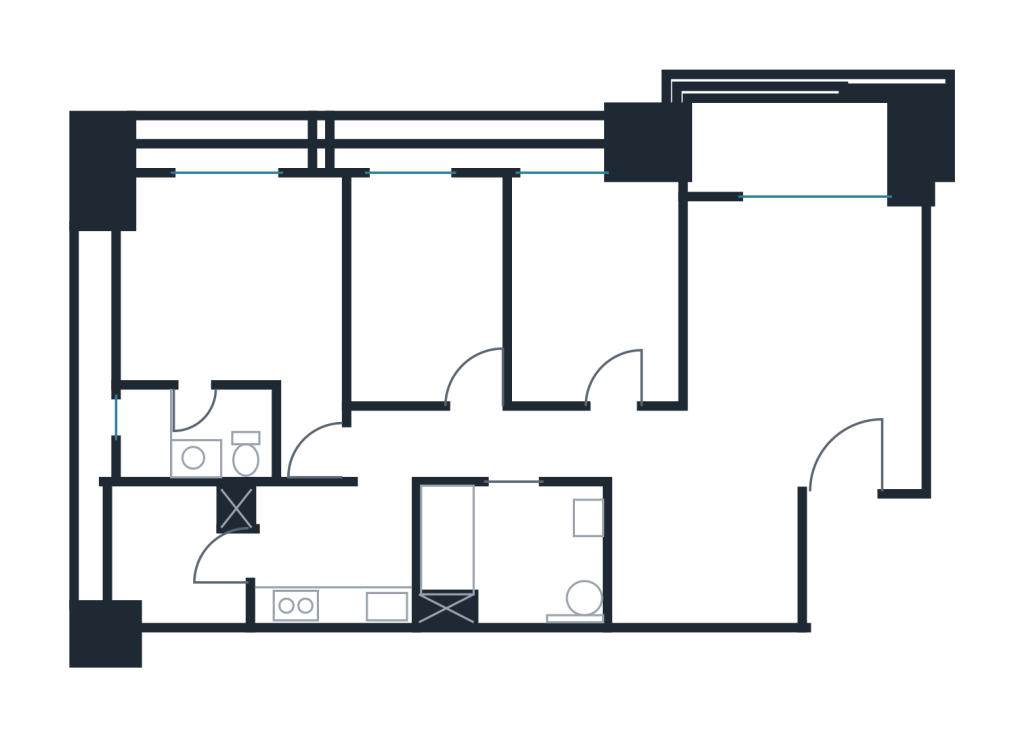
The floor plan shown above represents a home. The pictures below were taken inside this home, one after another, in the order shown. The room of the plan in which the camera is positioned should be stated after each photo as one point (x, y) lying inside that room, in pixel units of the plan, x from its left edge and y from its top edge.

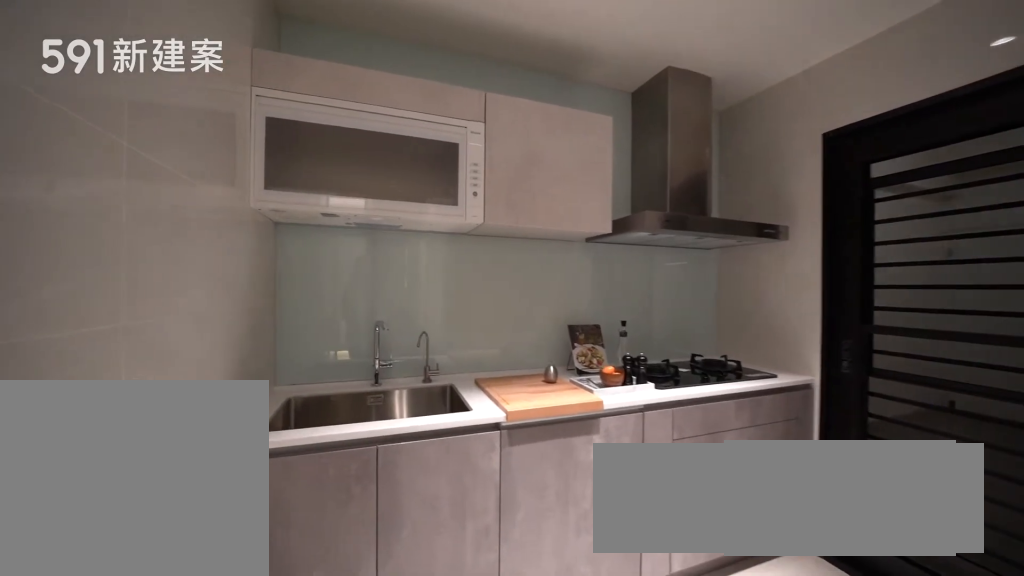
(328, 559)
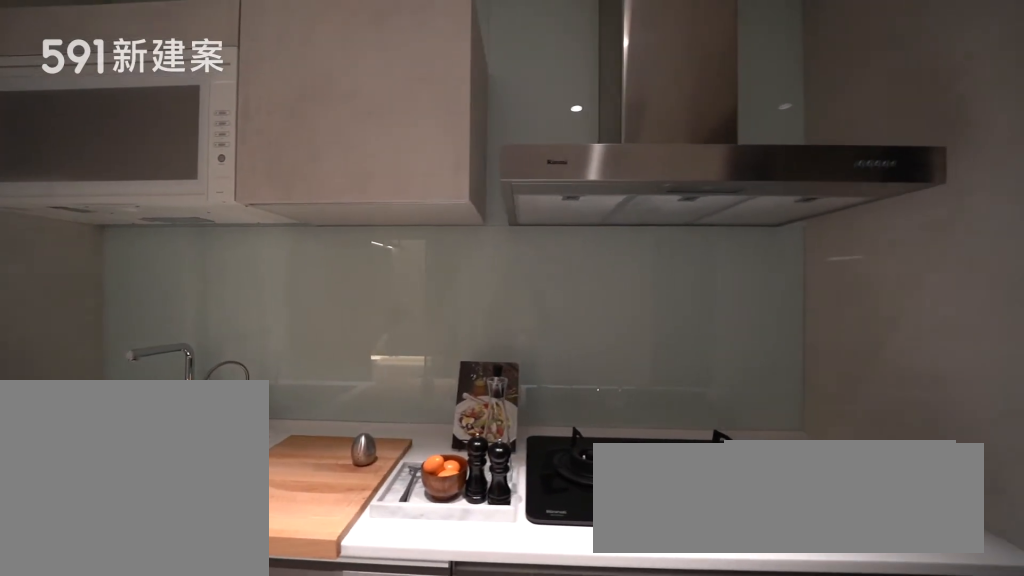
(328, 559)
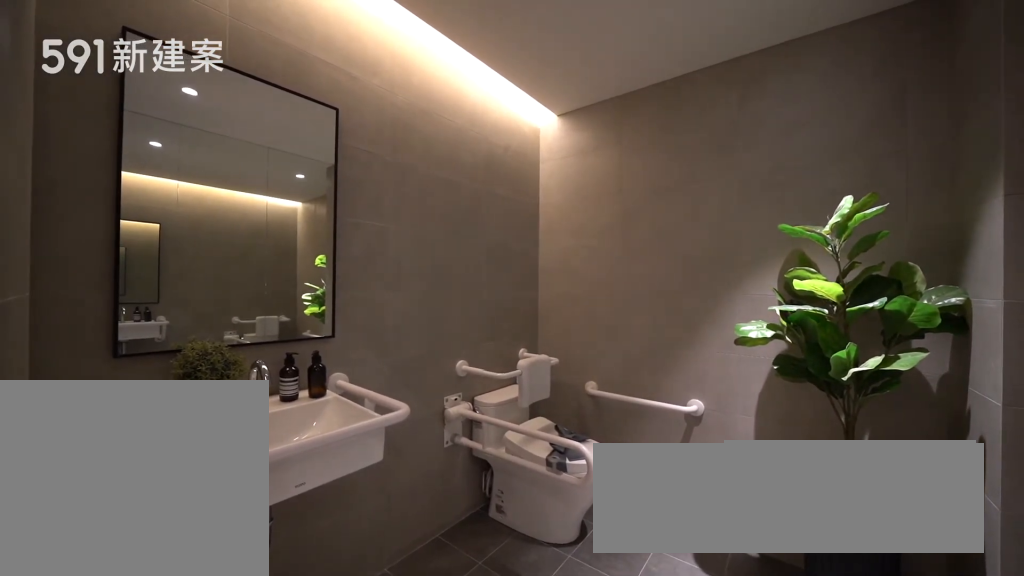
(511, 558)
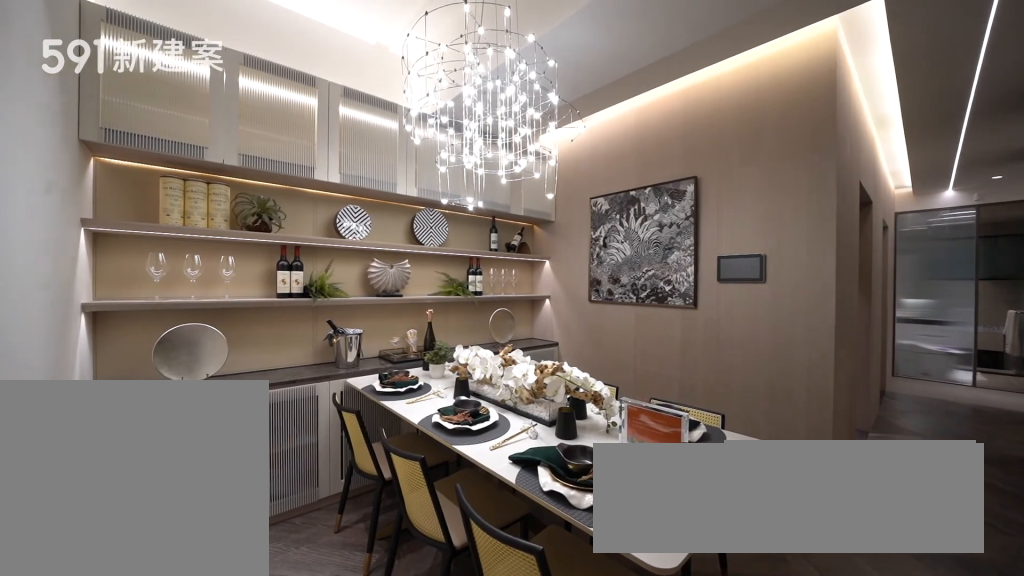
(703, 521)
